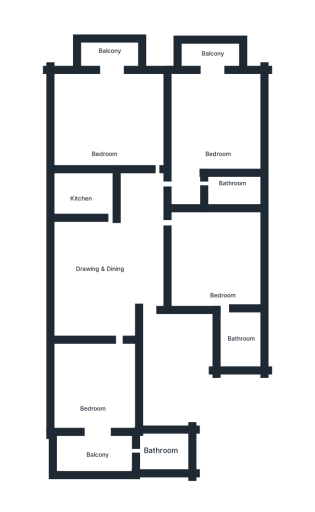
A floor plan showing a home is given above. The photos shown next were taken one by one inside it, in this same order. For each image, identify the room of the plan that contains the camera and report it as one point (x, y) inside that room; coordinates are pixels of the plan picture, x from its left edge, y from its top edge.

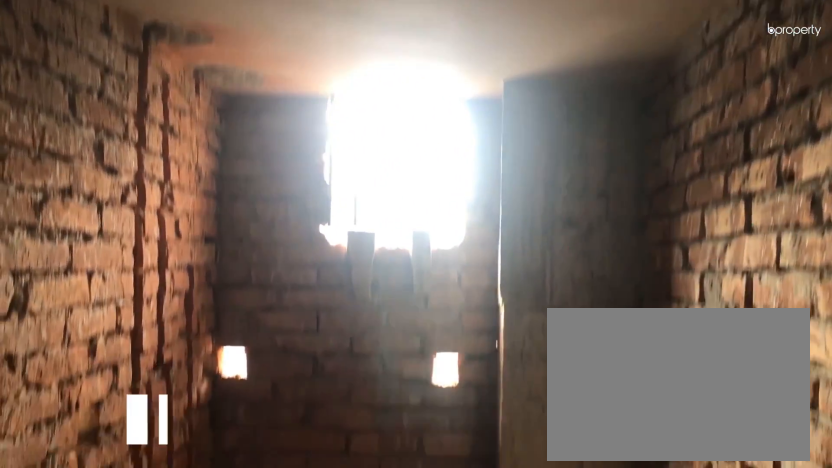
(233, 193)
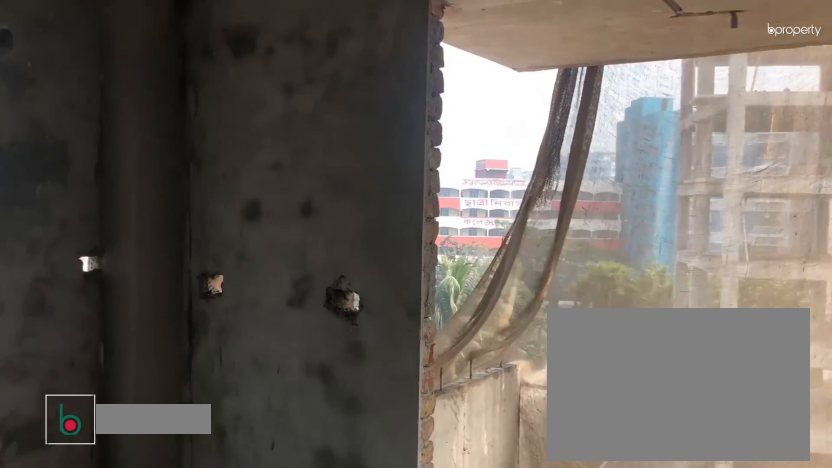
(110, 125)
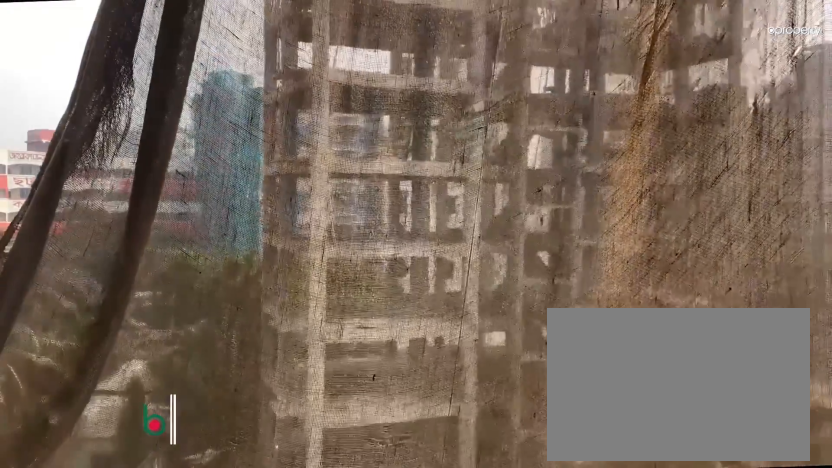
(114, 76)
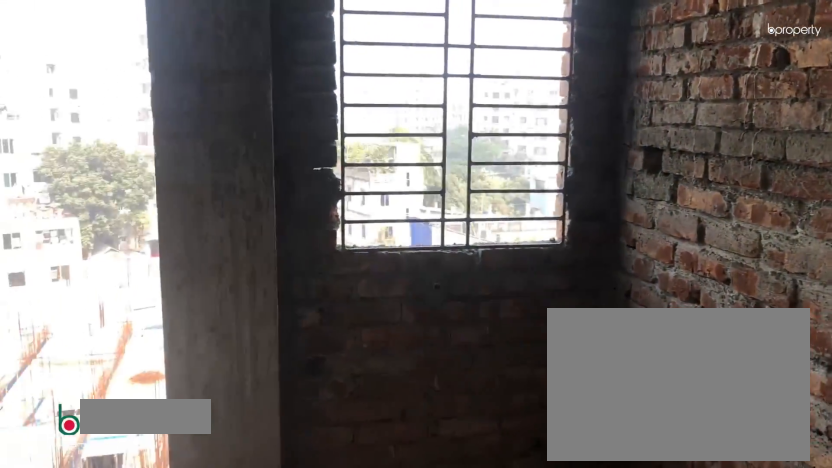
(81, 193)
